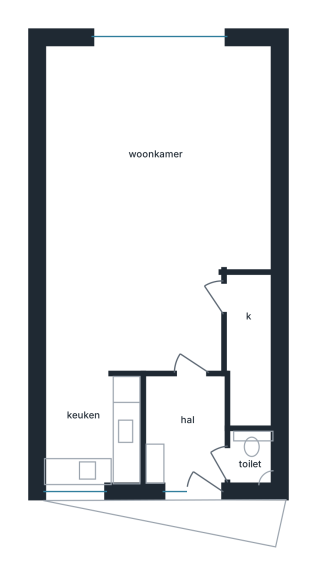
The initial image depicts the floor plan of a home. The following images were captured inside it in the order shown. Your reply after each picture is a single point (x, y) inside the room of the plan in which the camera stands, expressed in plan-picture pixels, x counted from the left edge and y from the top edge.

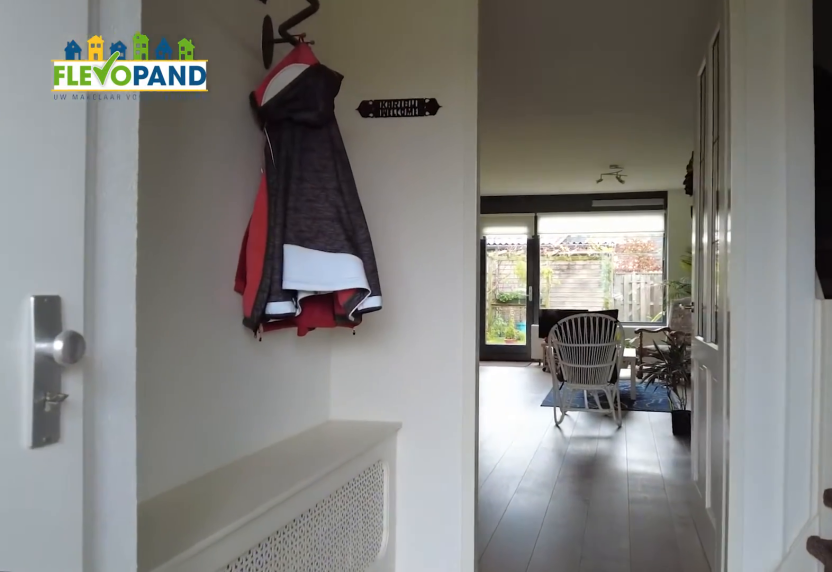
(190, 428)
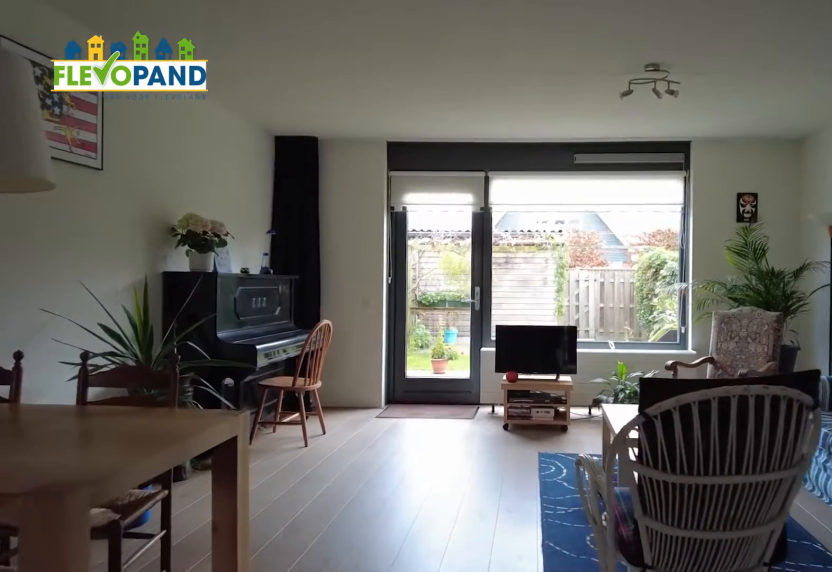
(178, 198)
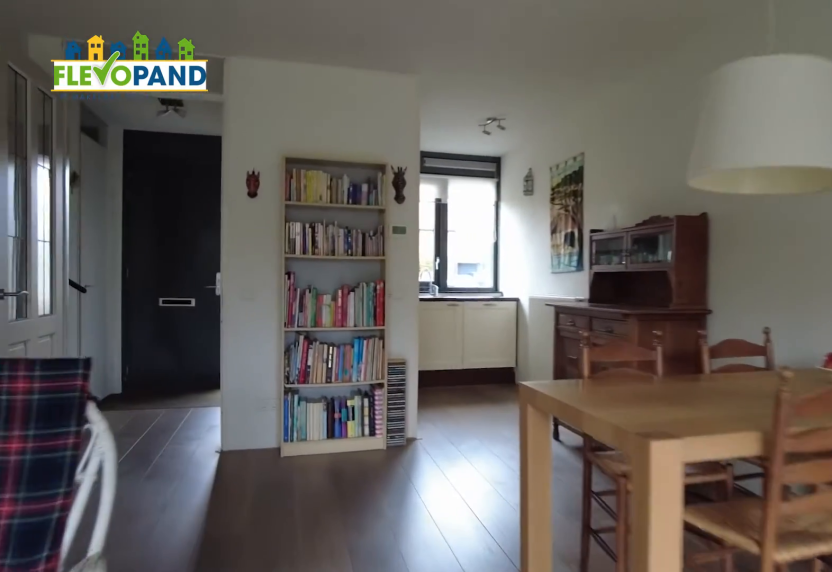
(178, 198)
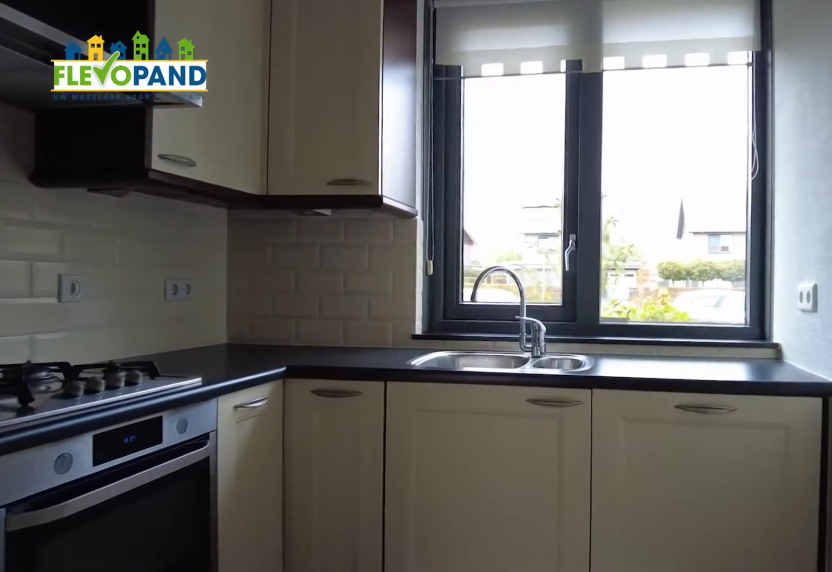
(90, 431)
